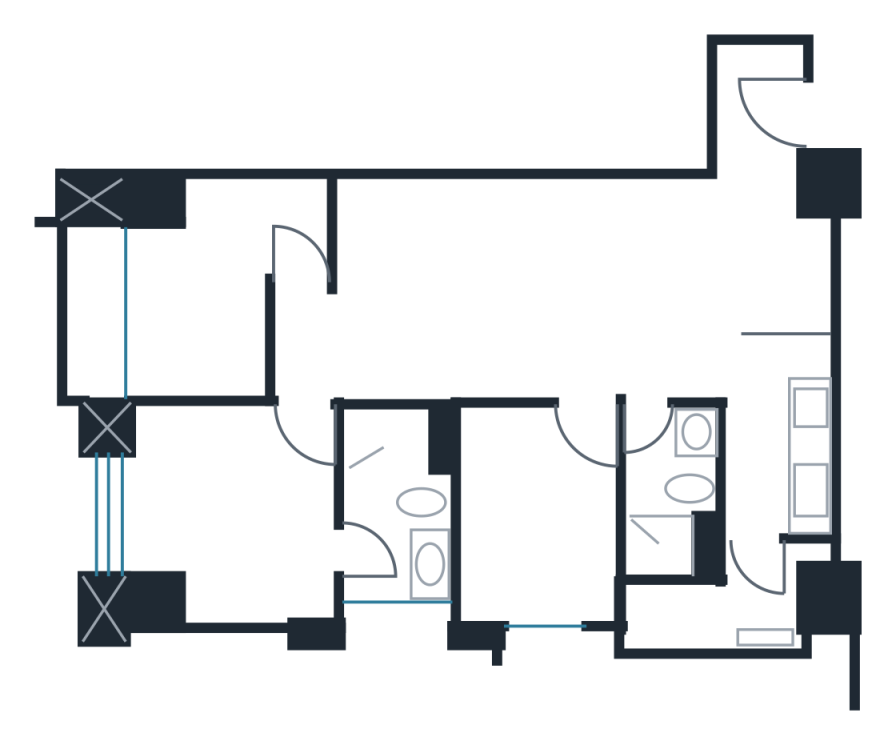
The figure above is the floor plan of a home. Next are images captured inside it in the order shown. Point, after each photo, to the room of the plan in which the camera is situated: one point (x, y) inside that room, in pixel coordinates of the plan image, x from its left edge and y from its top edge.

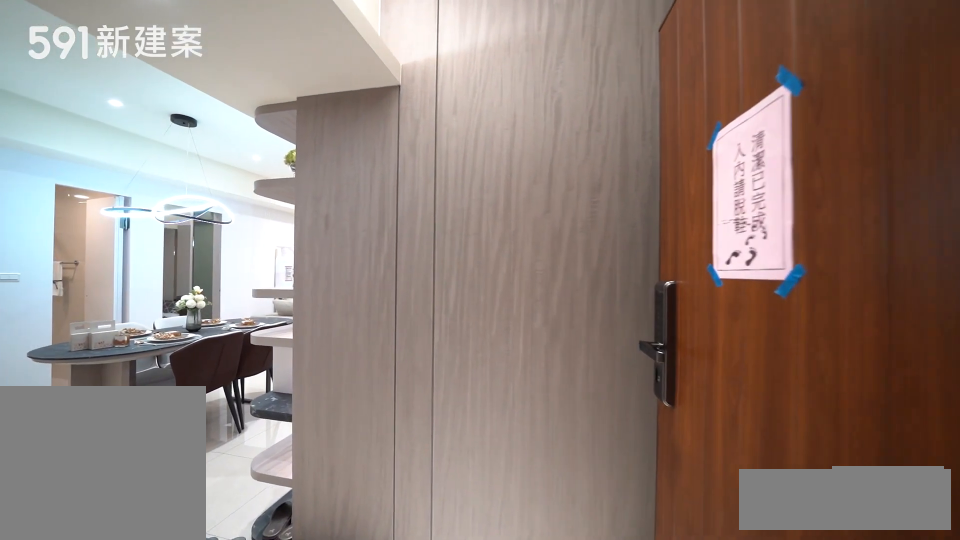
(771, 188)
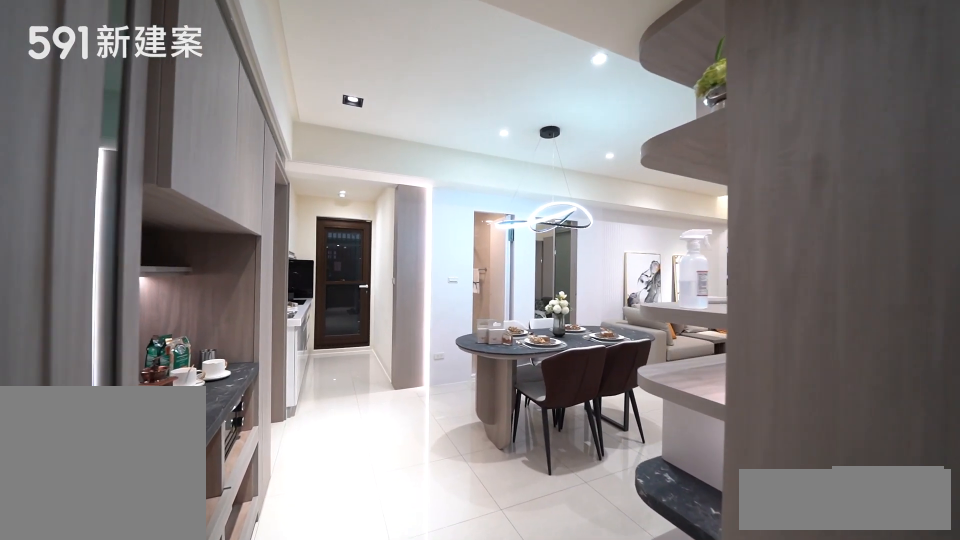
(771, 188)
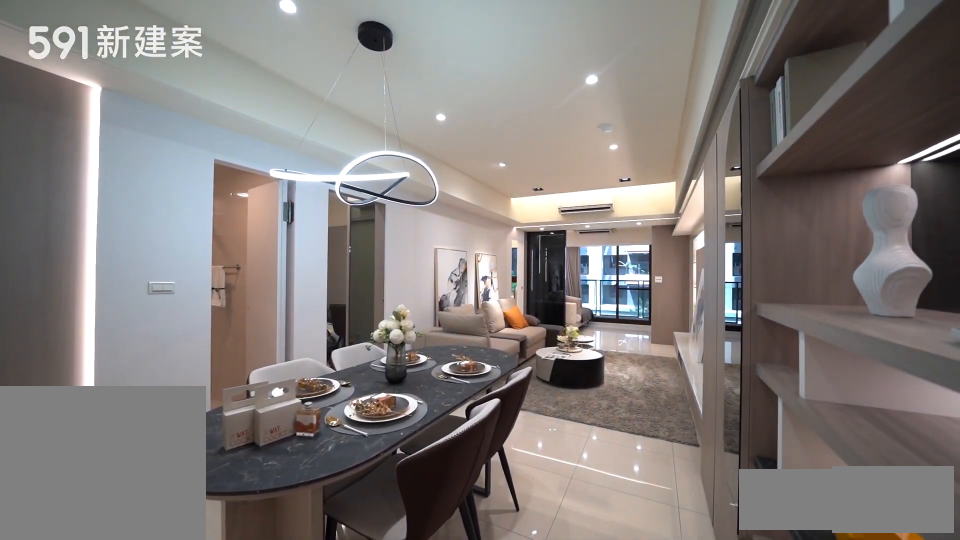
(620, 279)
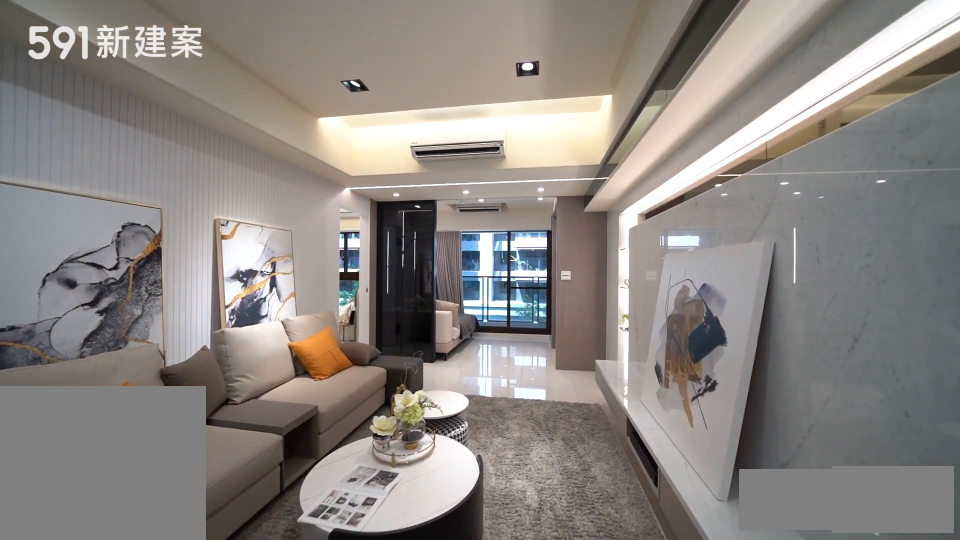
(436, 287)
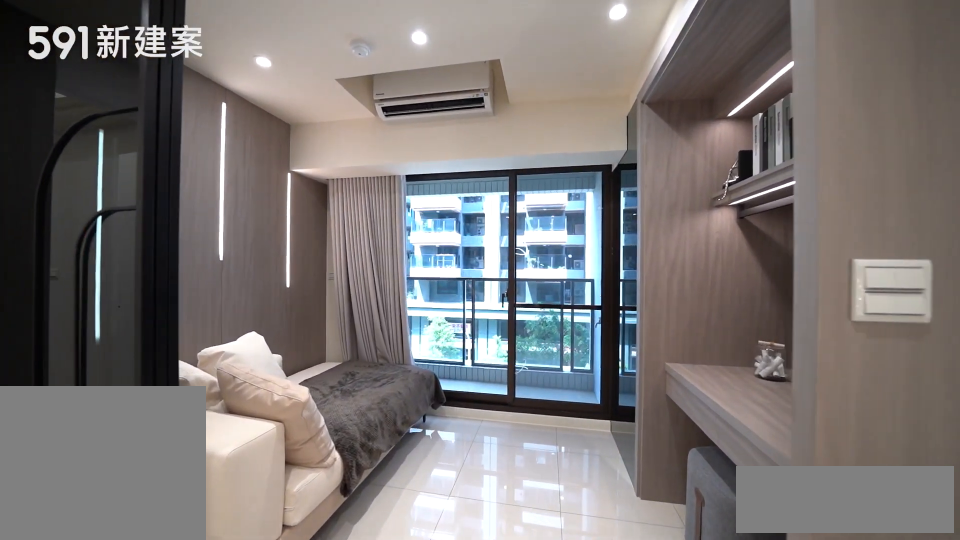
(224, 287)
